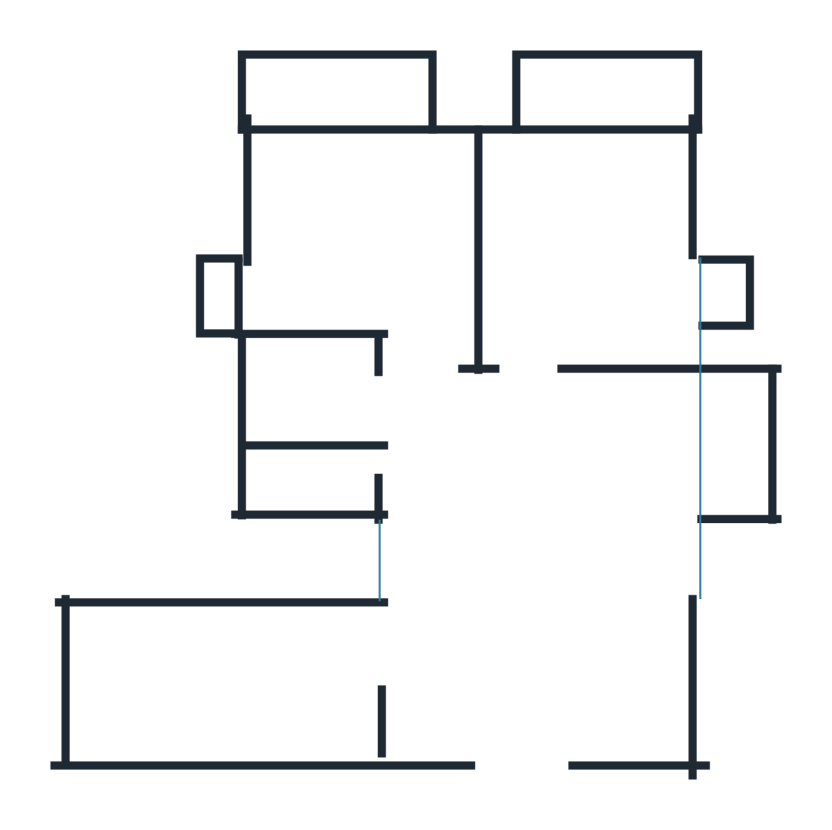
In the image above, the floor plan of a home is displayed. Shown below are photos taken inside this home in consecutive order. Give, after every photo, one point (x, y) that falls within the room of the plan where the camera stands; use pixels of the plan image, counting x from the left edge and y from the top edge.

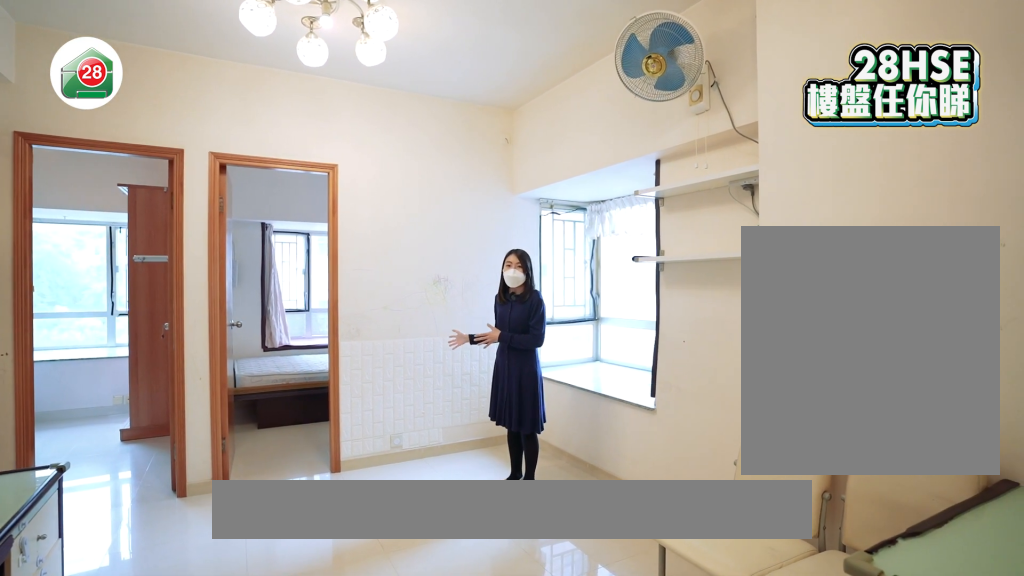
(543, 567)
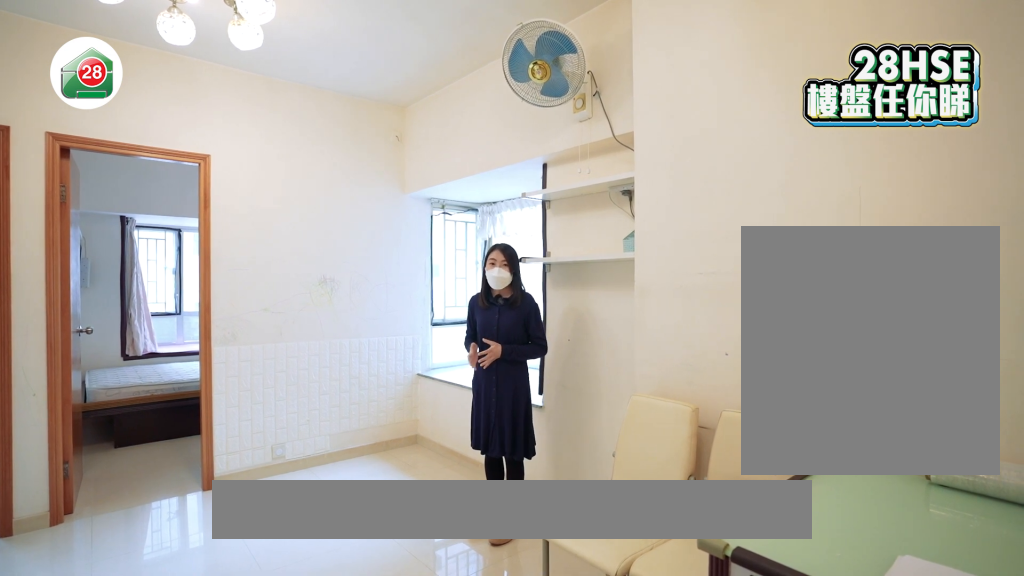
(543, 567)
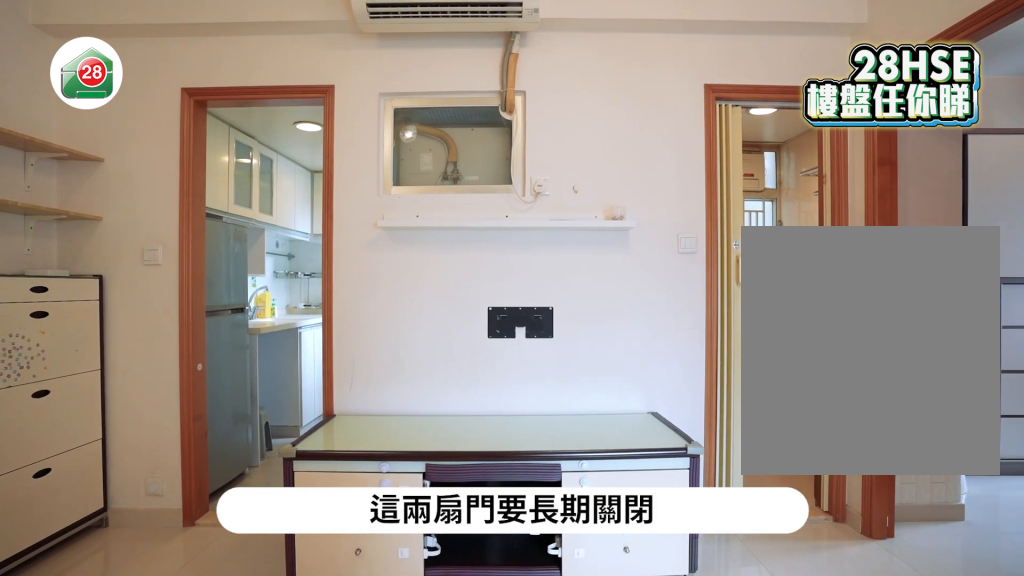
(541, 584)
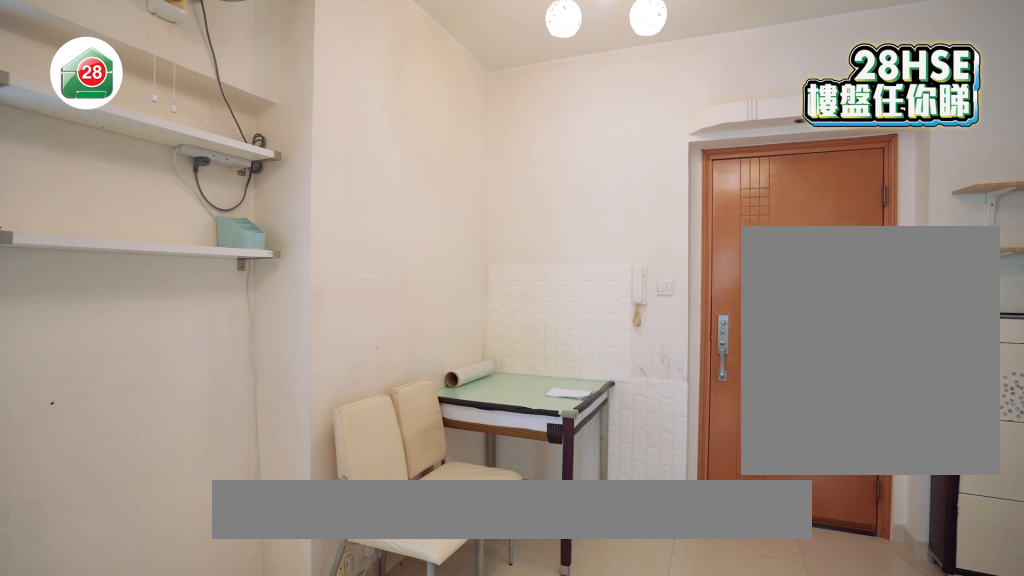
(542, 617)
